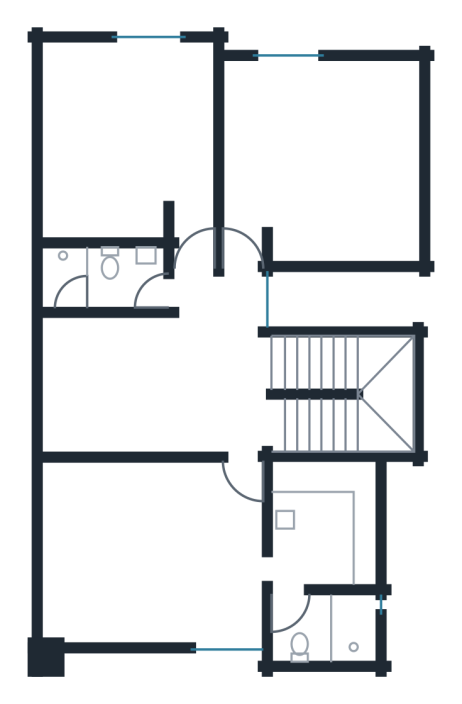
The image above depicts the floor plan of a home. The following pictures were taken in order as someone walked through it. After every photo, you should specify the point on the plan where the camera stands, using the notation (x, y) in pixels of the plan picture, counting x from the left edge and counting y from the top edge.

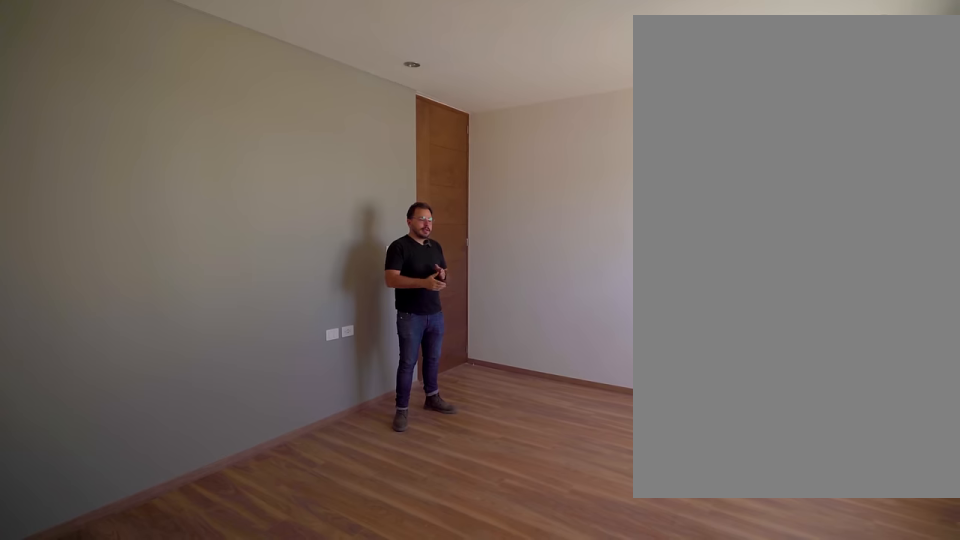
(69, 618)
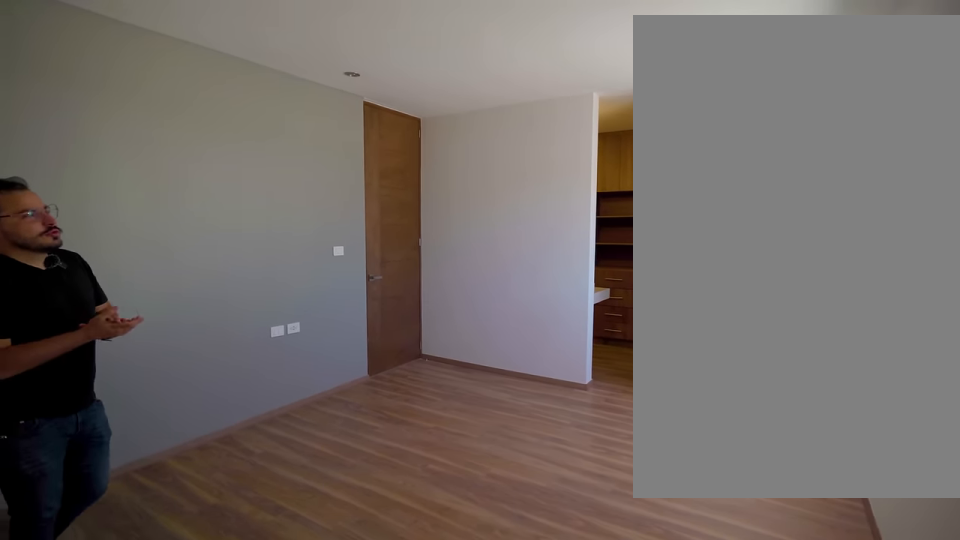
(68, 616)
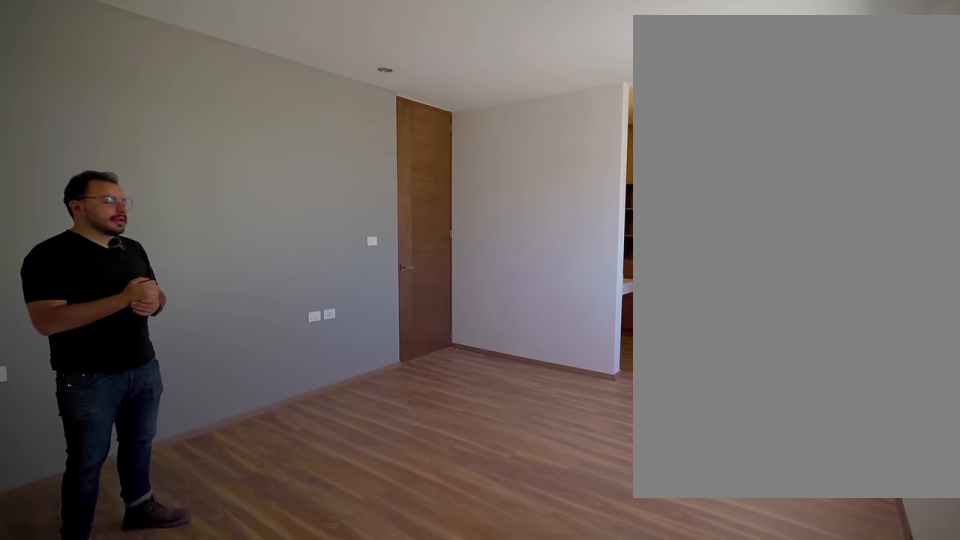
(66, 615)
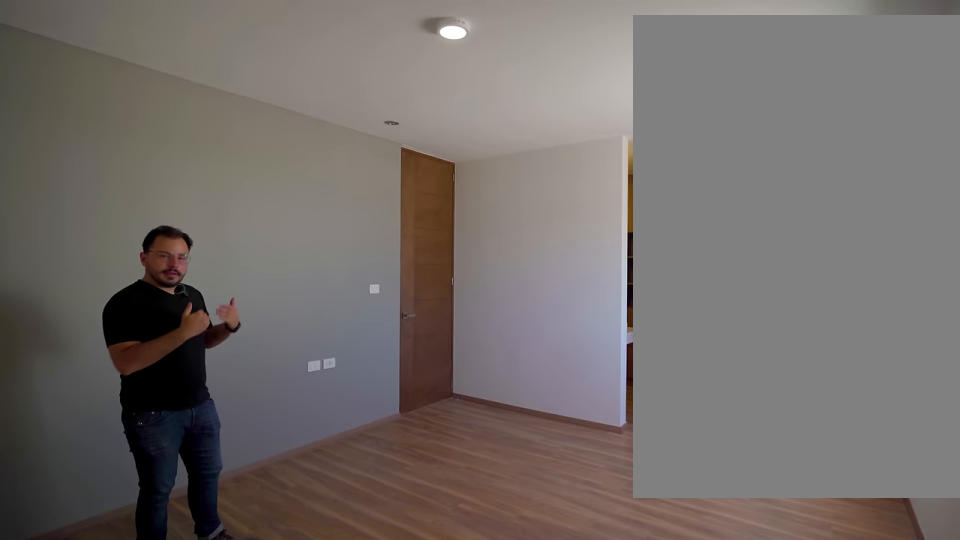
(66, 616)
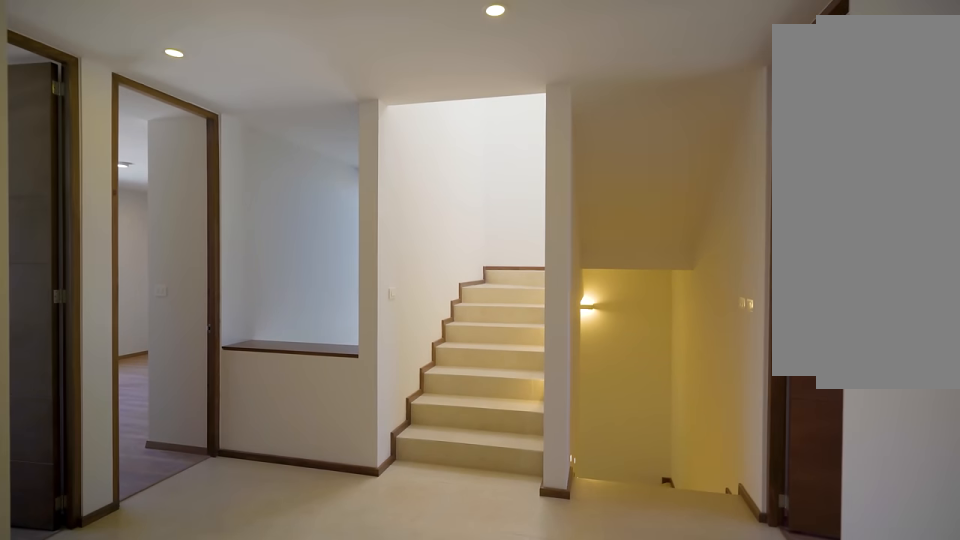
(213, 407)
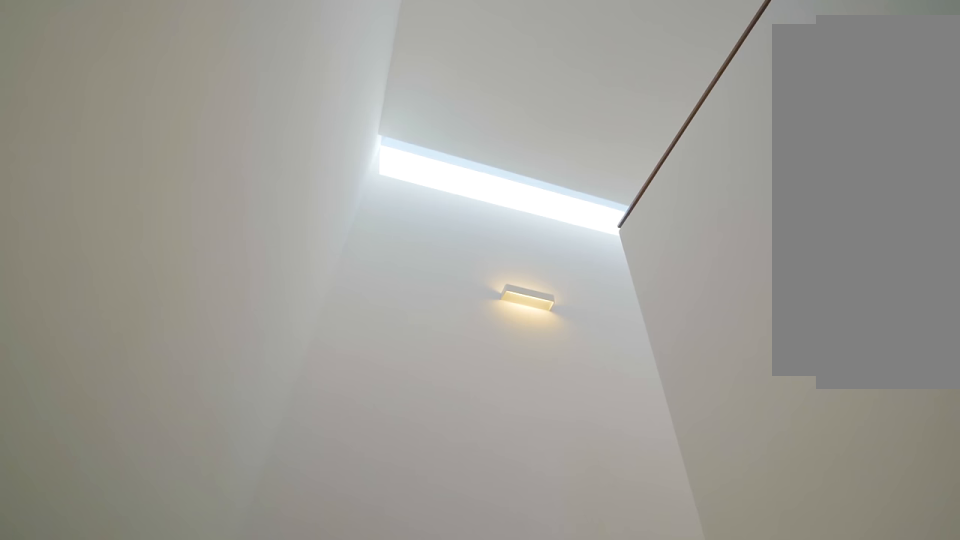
(344, 368)
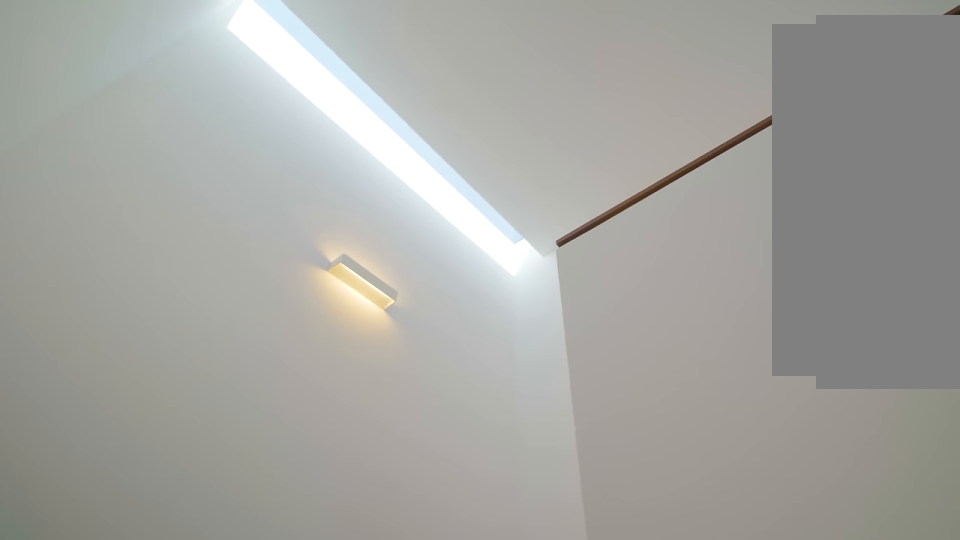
(363, 365)
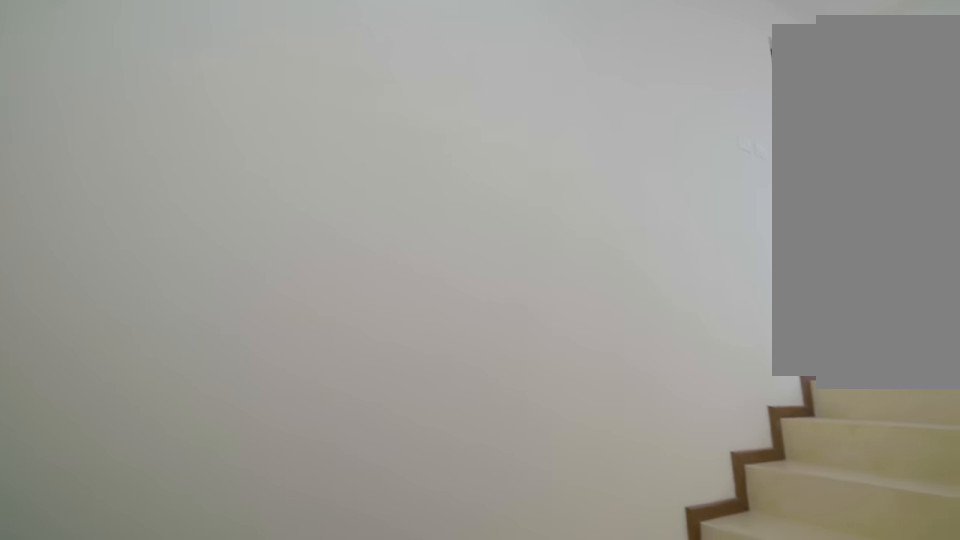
(380, 369)
